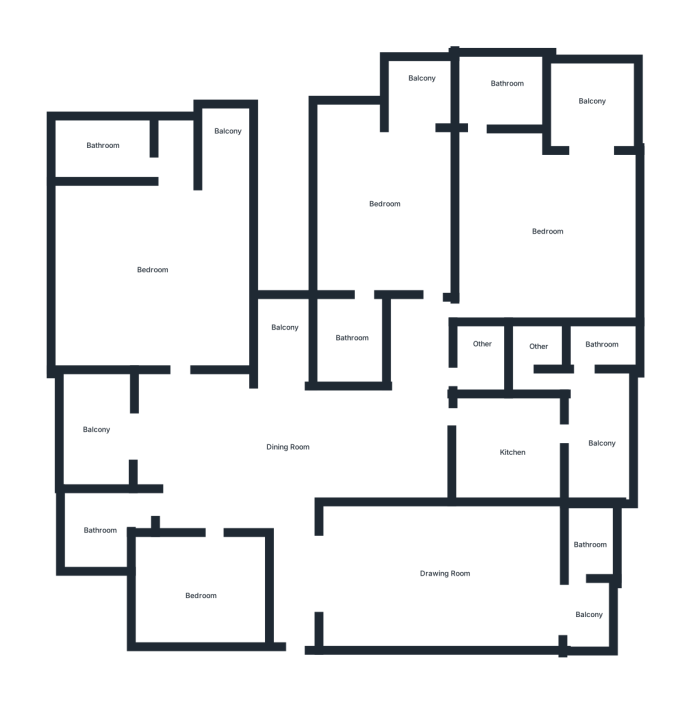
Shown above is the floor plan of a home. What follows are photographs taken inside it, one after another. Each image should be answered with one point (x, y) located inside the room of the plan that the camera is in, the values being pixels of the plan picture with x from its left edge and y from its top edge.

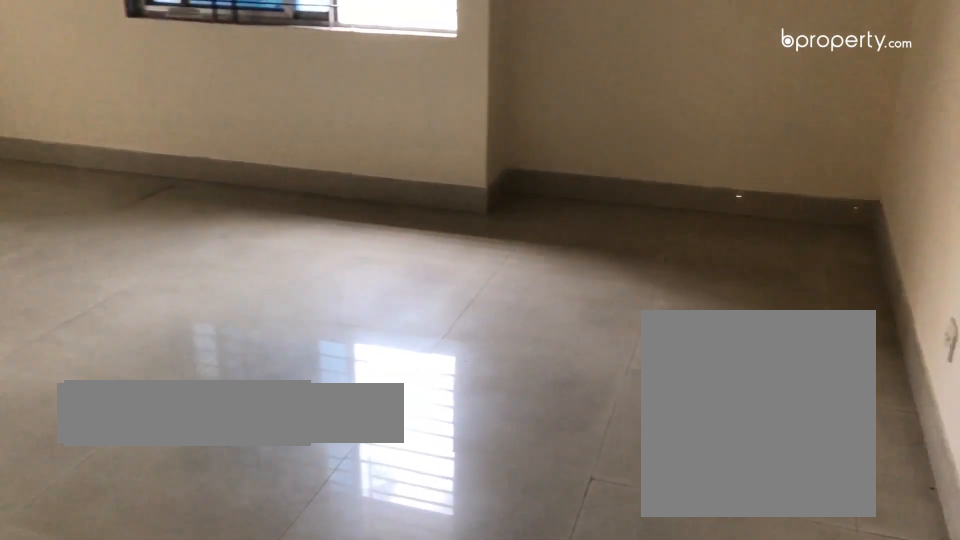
(544, 234)
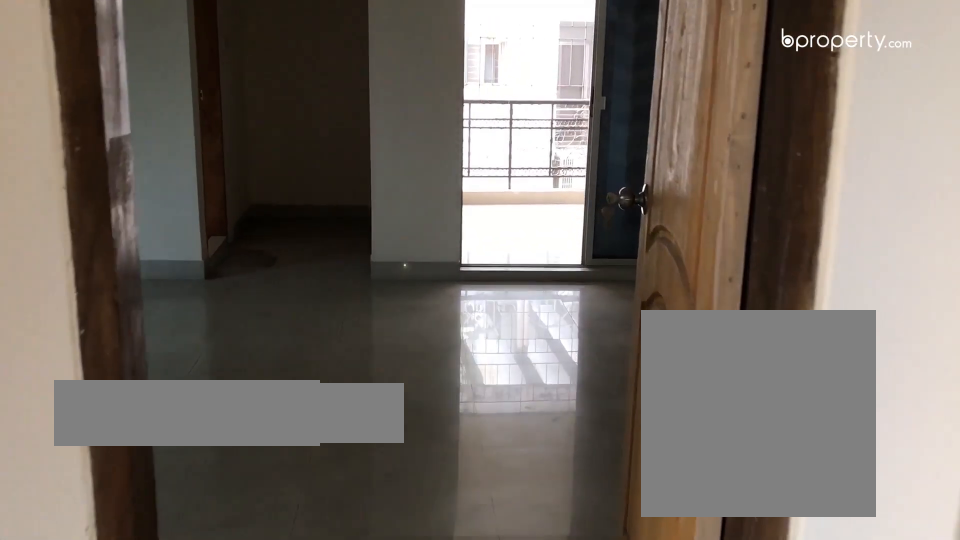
(155, 268)
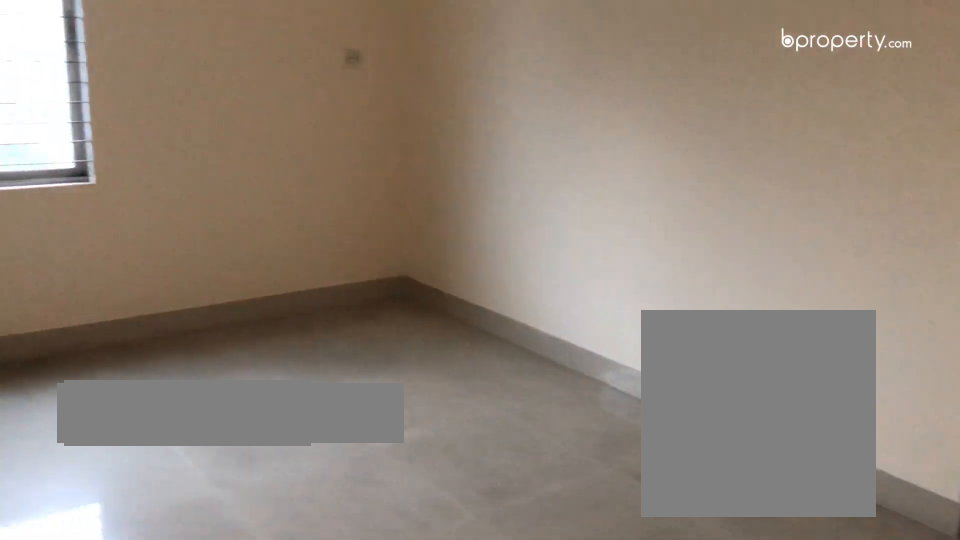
(153, 266)
